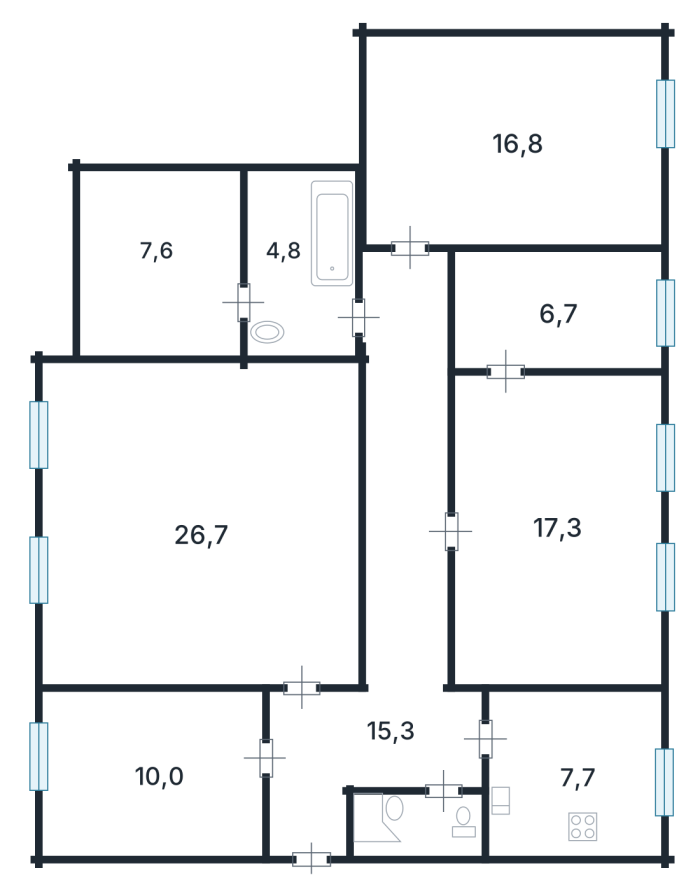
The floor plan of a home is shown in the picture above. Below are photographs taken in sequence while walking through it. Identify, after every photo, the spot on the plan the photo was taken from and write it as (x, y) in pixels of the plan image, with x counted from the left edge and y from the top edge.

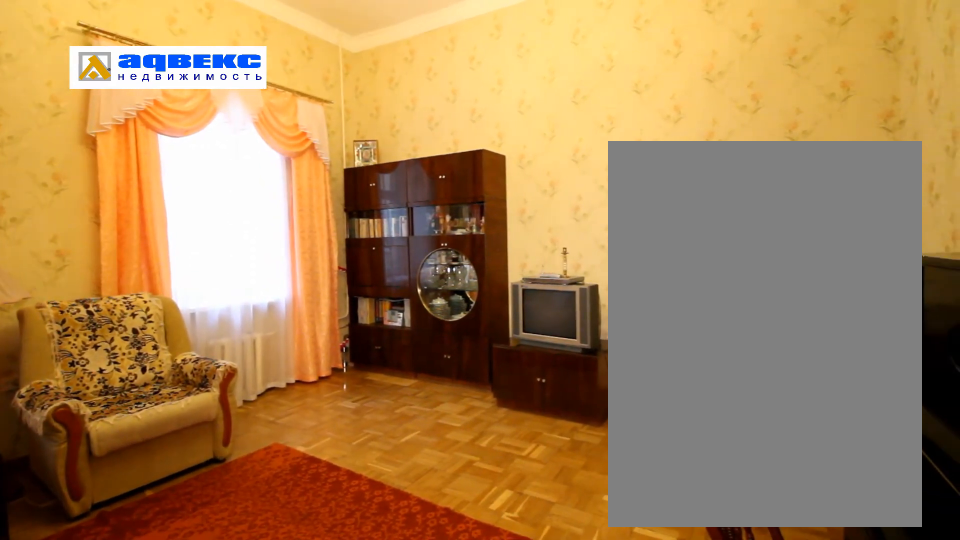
(138, 570)
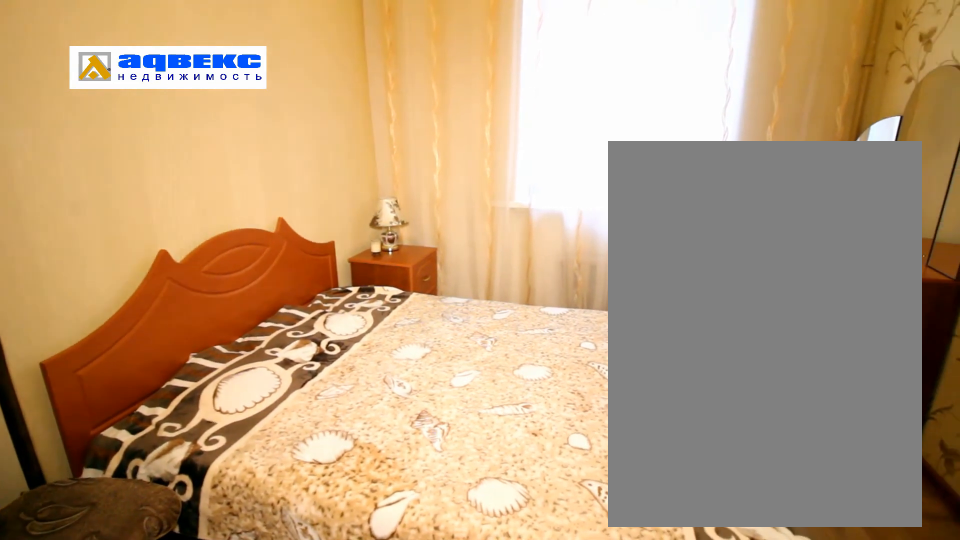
(109, 816)
